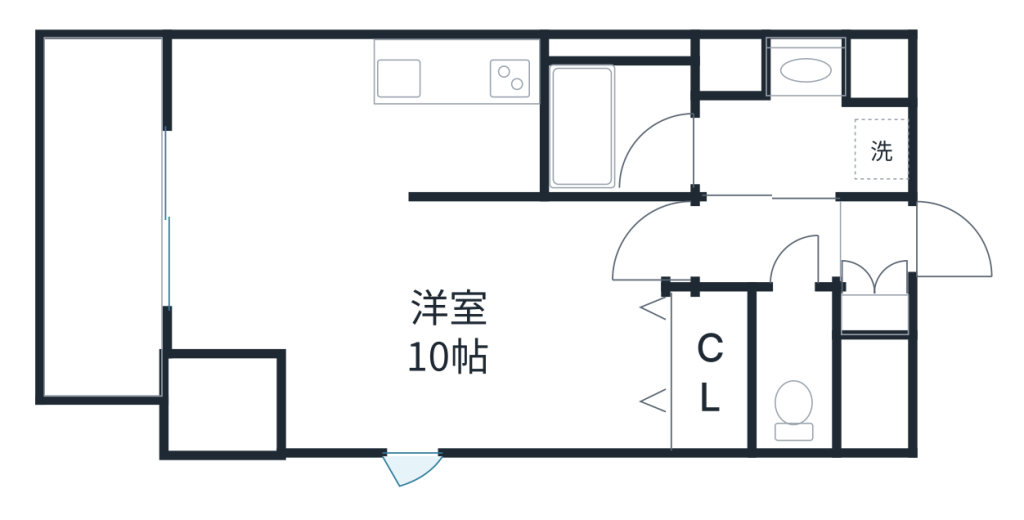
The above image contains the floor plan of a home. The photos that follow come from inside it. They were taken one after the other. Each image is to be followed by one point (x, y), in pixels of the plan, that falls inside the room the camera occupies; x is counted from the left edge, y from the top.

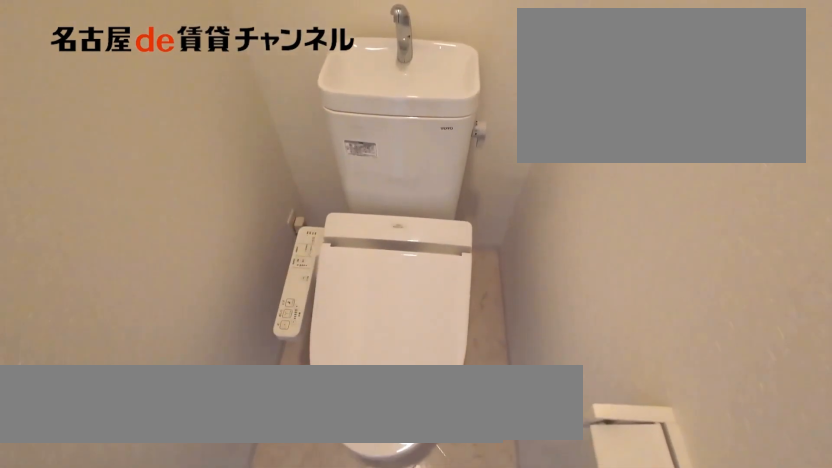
(797, 373)
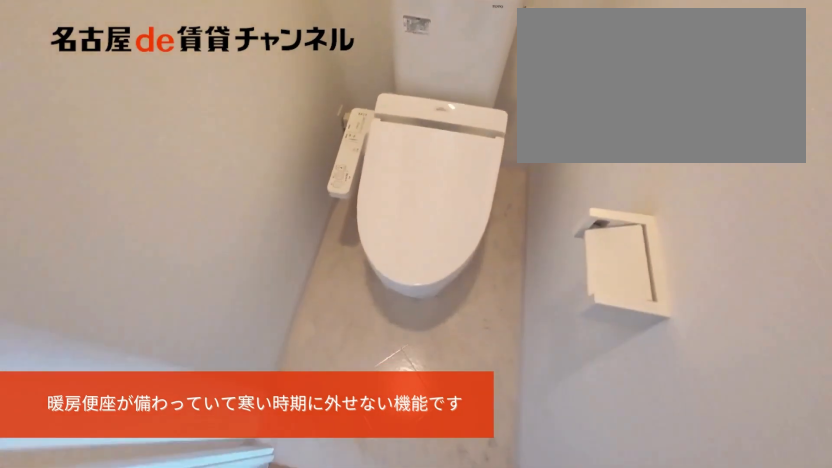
(797, 373)
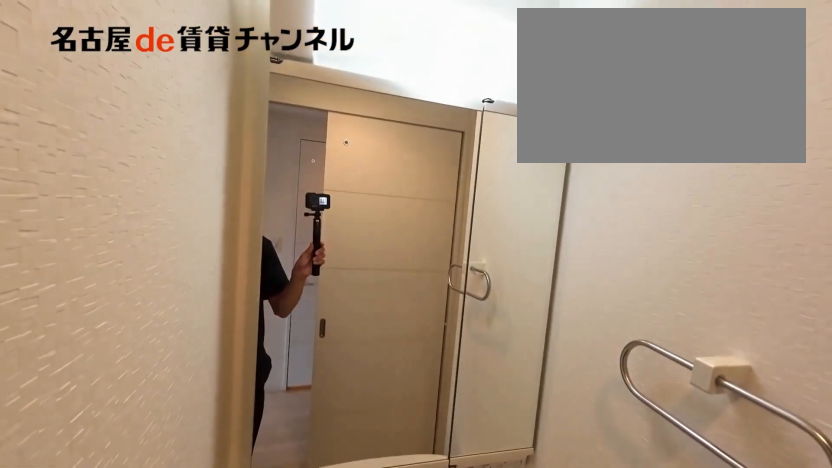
(800, 114)
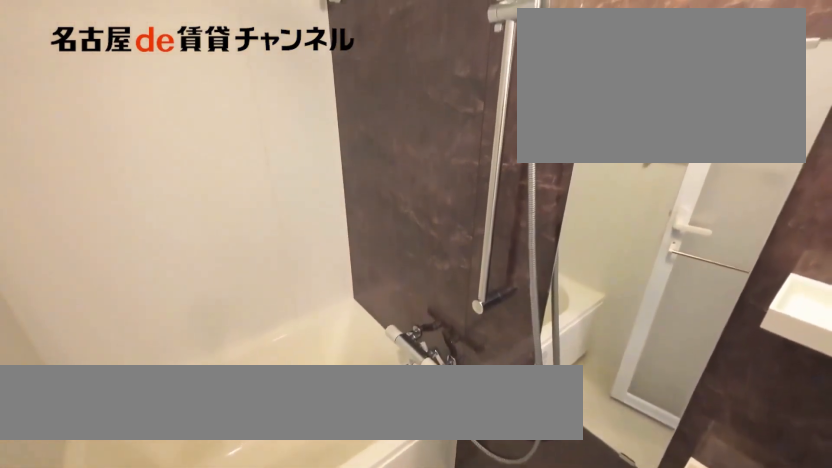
(623, 114)
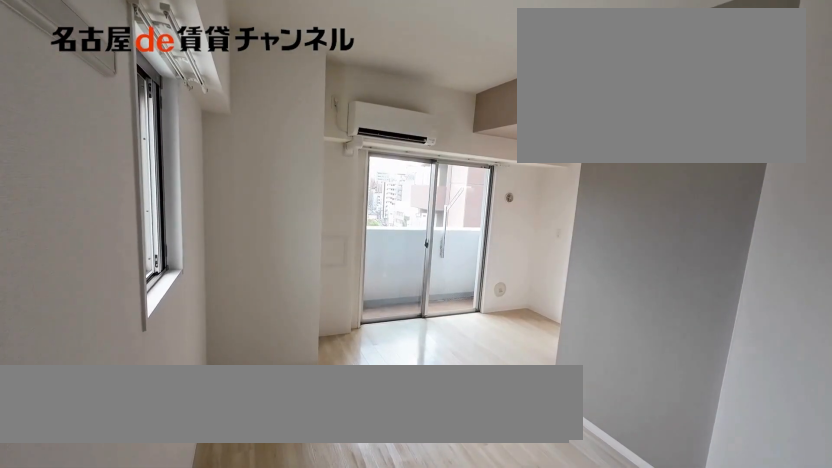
(465, 342)
